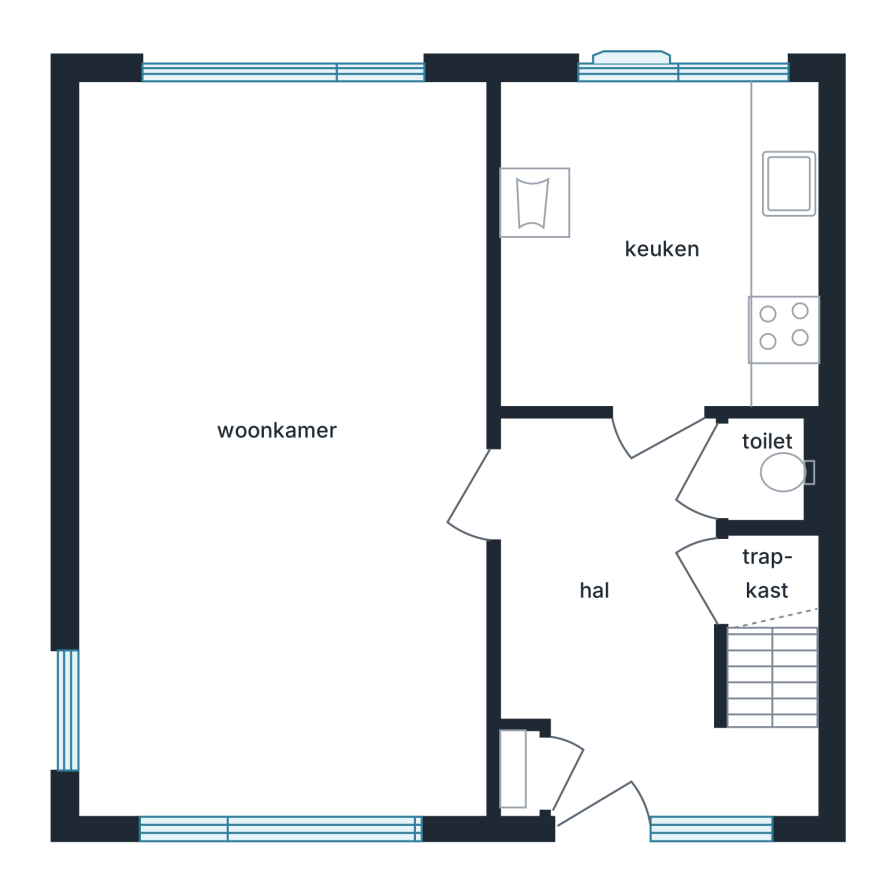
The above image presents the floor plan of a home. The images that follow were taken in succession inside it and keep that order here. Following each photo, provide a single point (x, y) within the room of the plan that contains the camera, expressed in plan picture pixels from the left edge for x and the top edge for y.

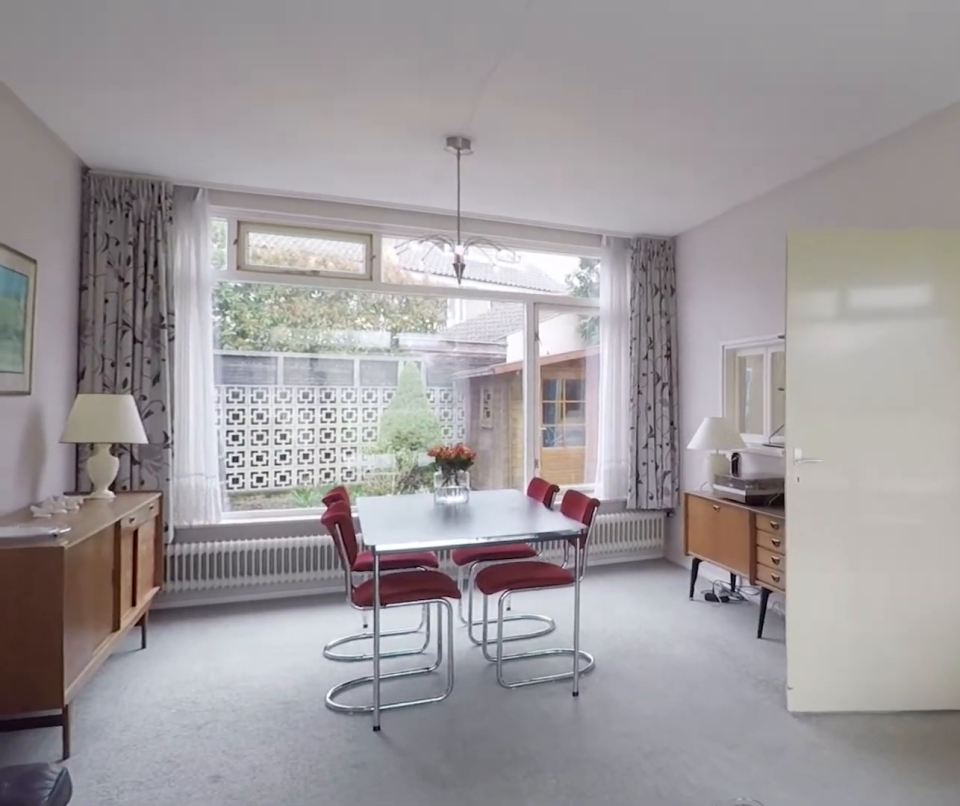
(194, 384)
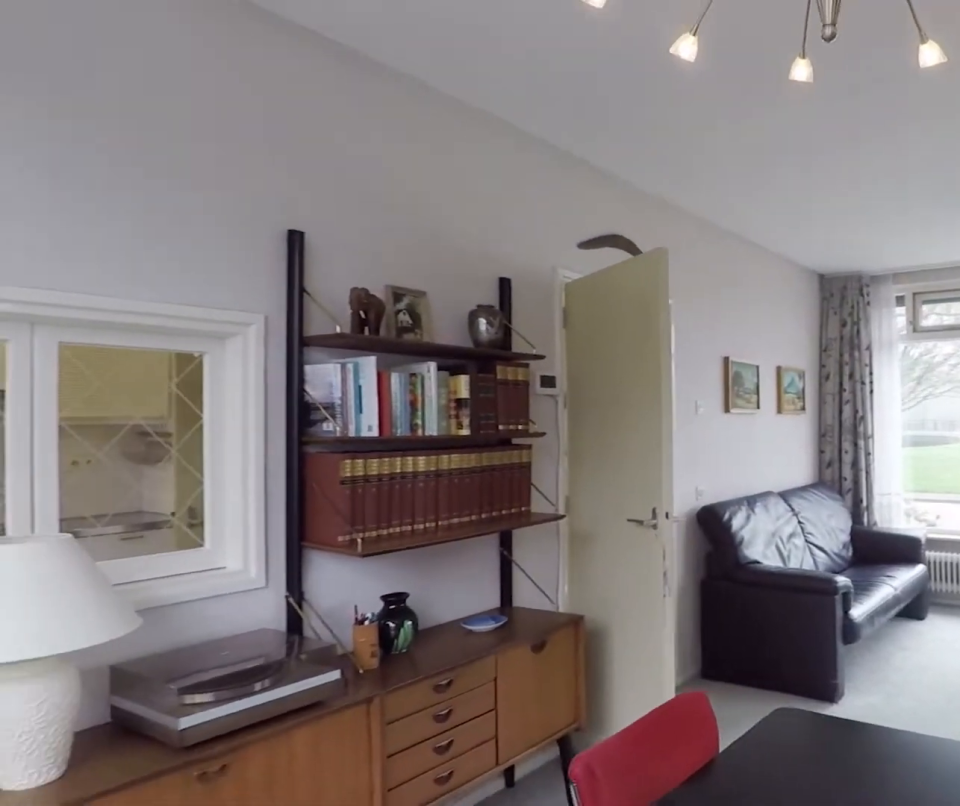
(194, 384)
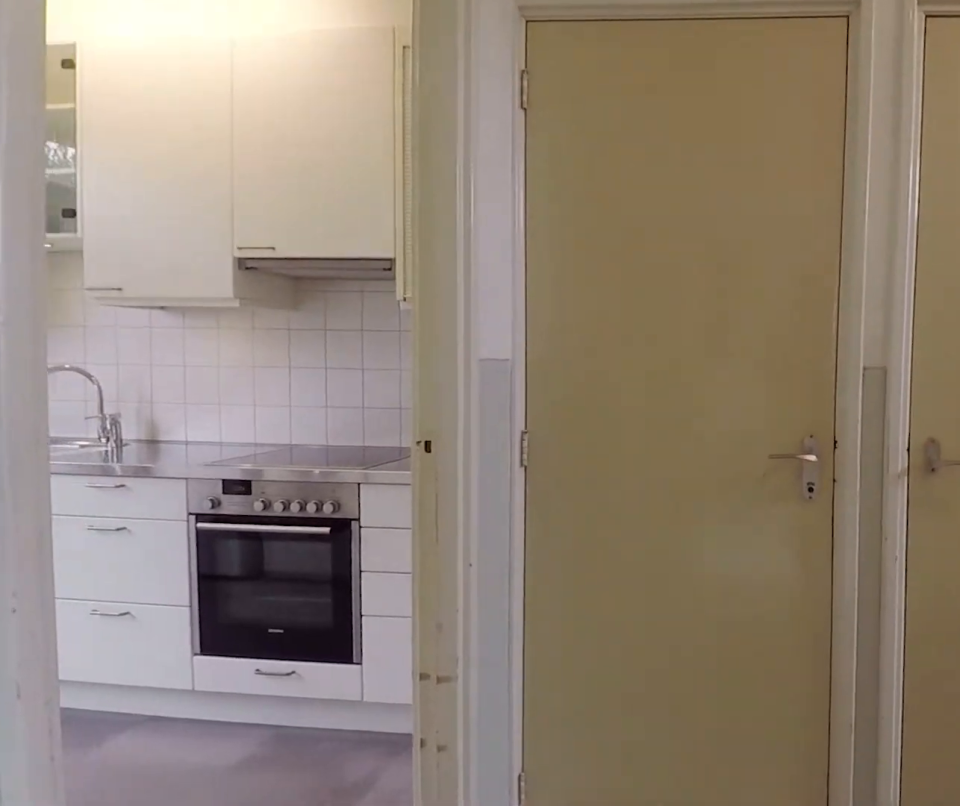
(628, 626)
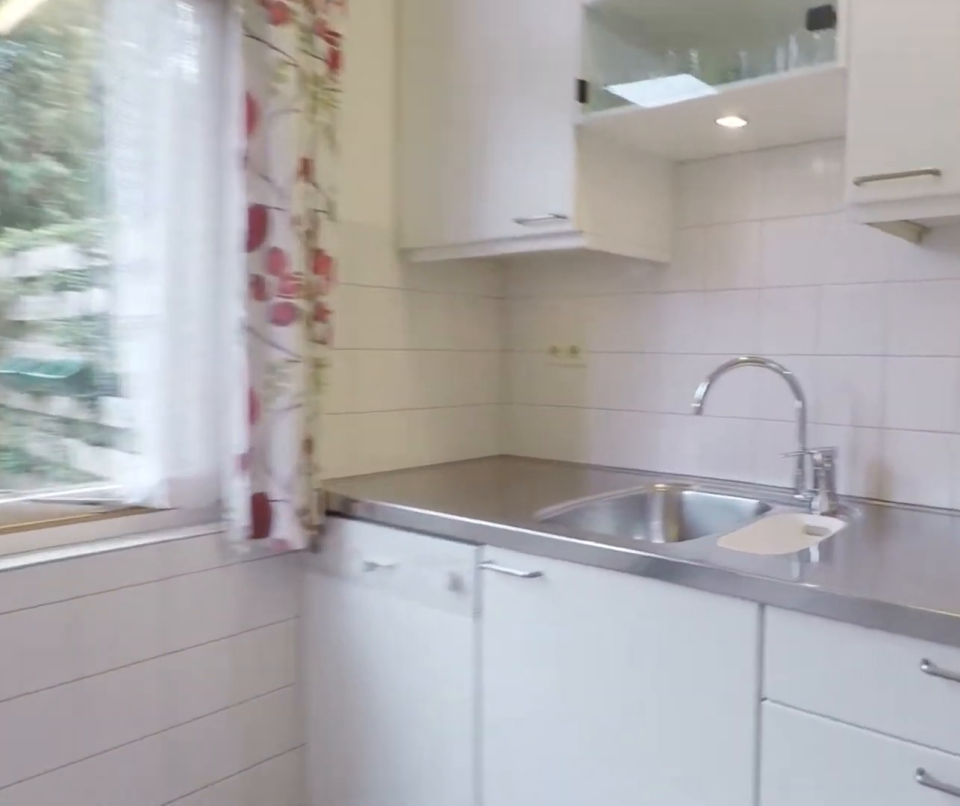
(661, 241)
